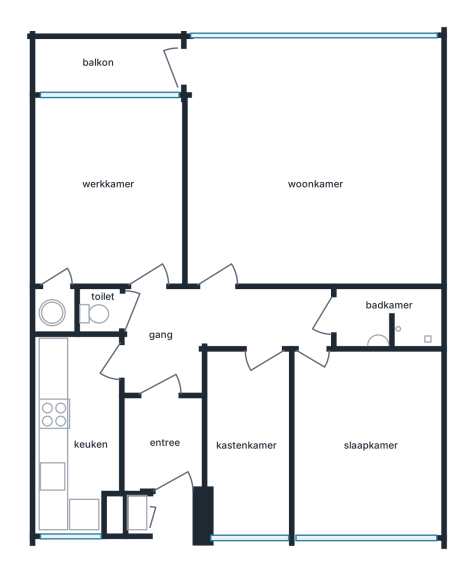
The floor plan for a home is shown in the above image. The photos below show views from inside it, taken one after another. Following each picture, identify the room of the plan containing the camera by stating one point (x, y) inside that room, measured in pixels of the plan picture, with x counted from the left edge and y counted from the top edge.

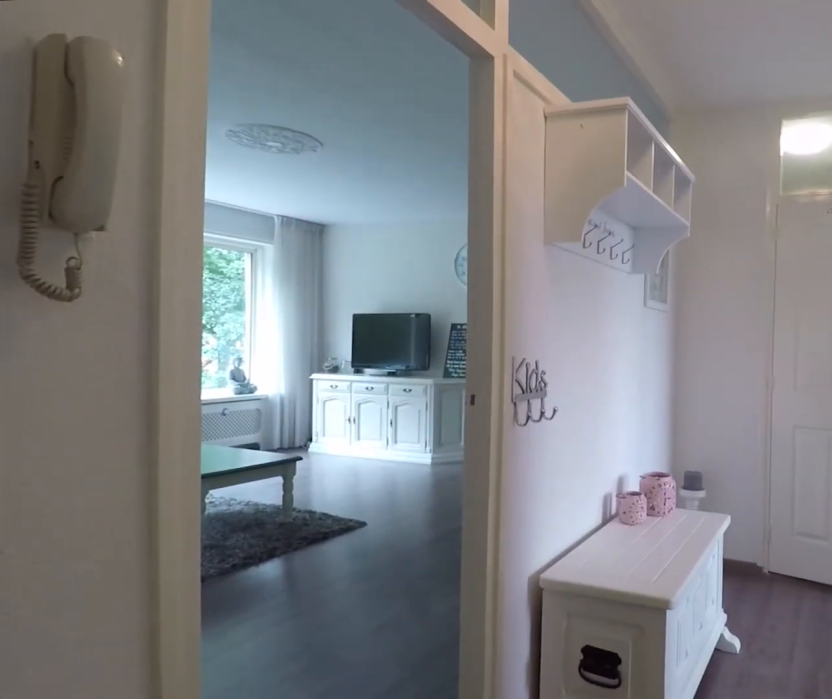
(213, 329)
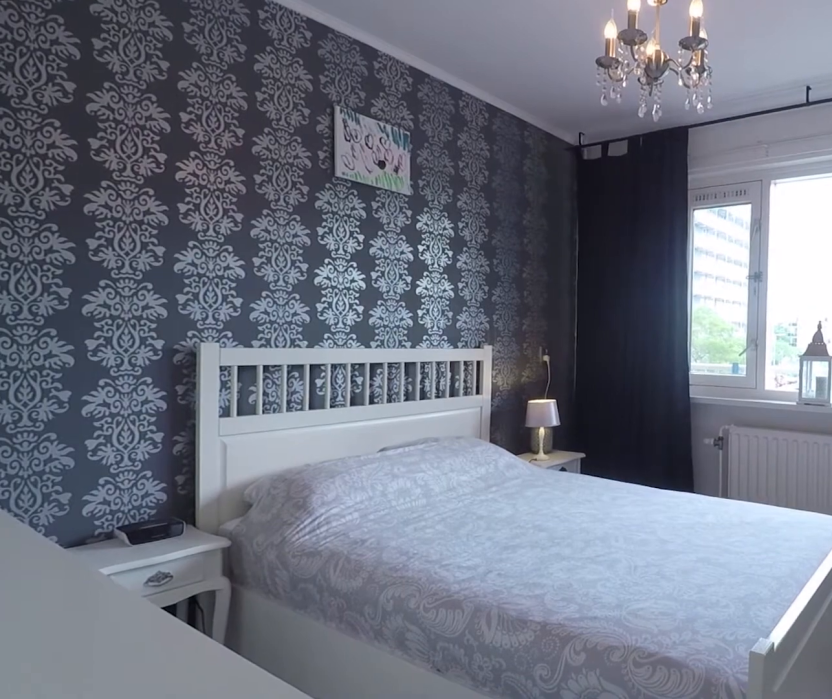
(366, 443)
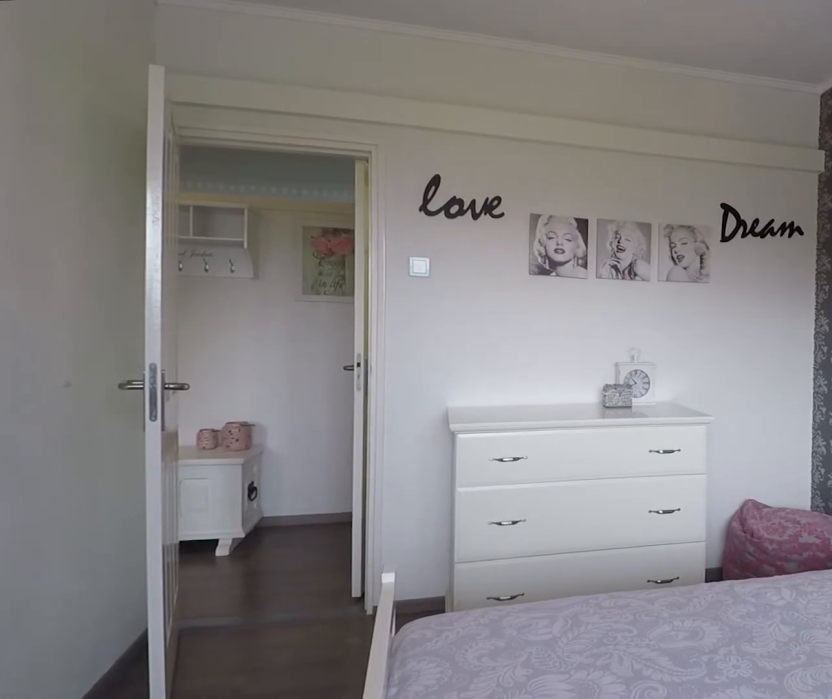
(366, 443)
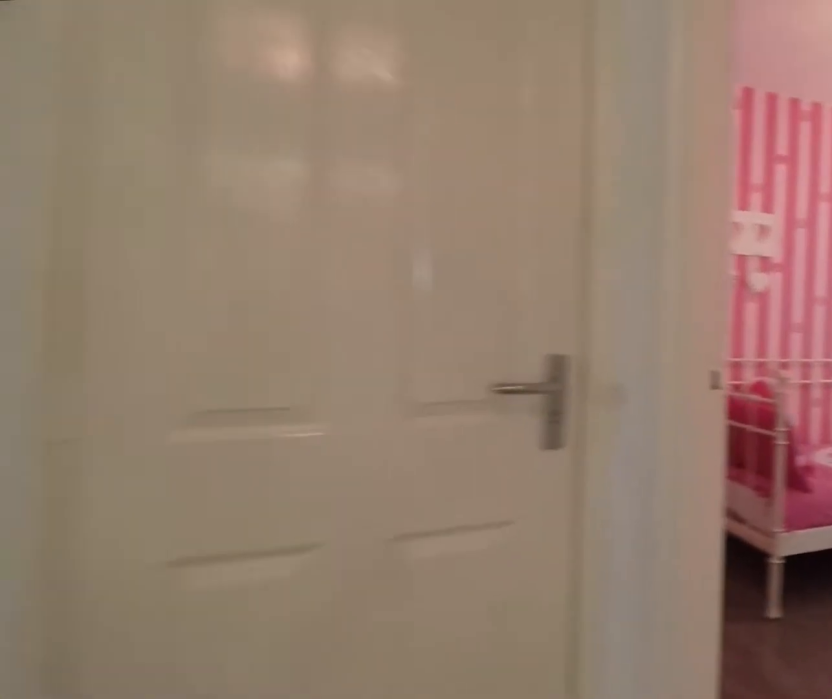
(213, 329)
